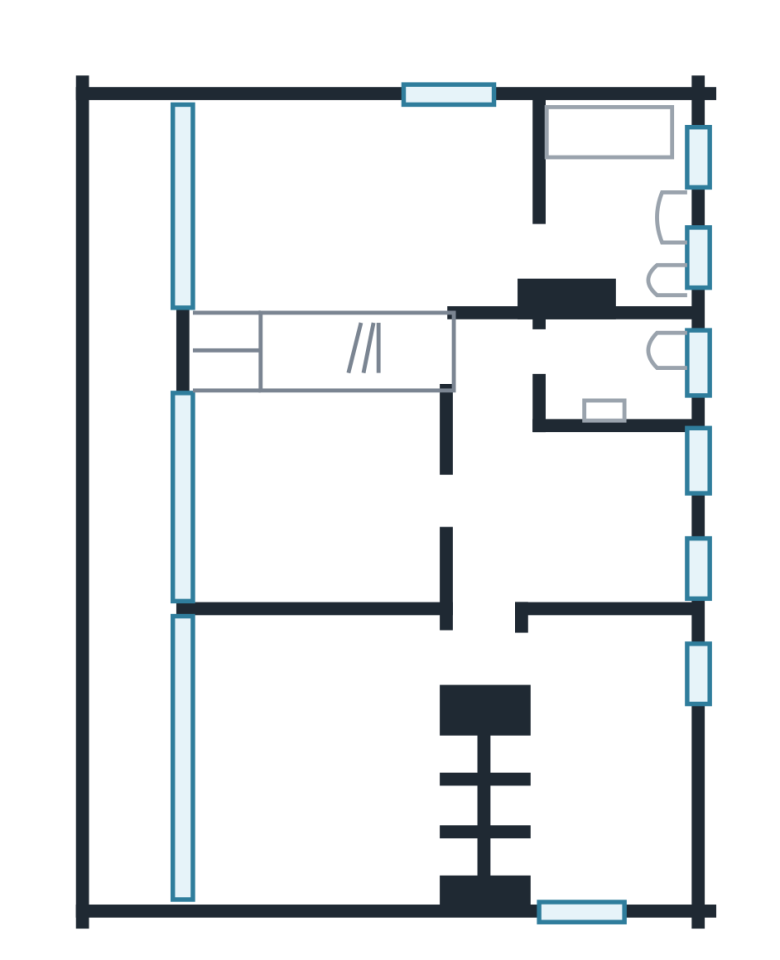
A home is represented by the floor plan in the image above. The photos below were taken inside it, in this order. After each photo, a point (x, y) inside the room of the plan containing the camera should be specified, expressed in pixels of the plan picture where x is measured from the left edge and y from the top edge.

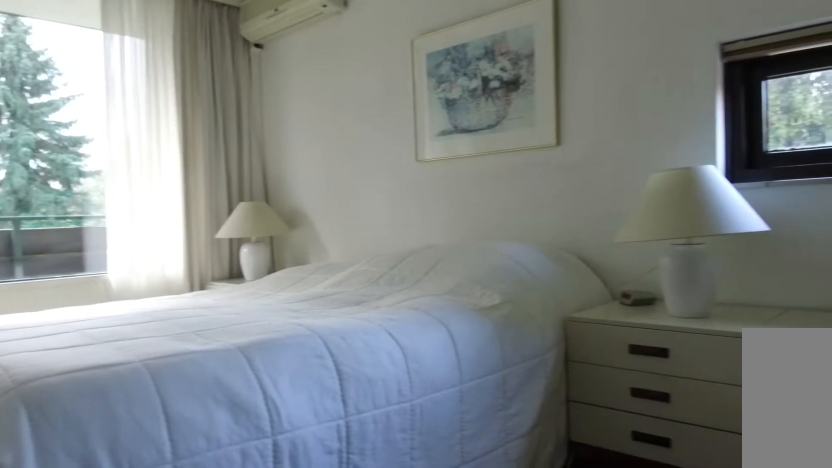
(368, 211)
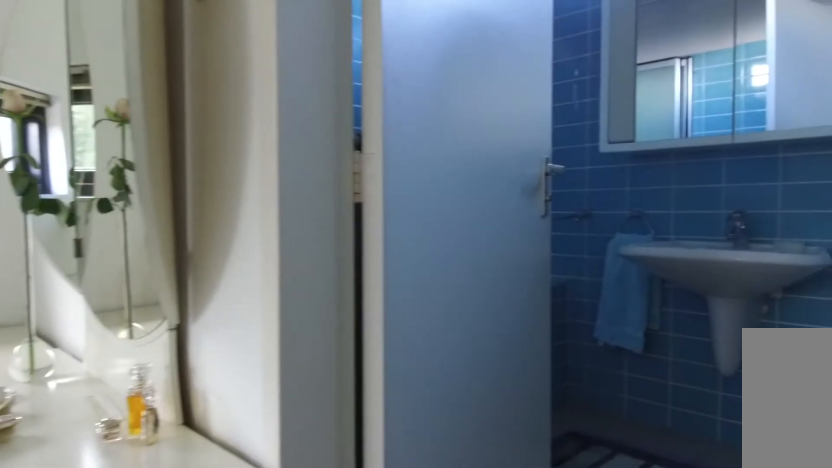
(368, 211)
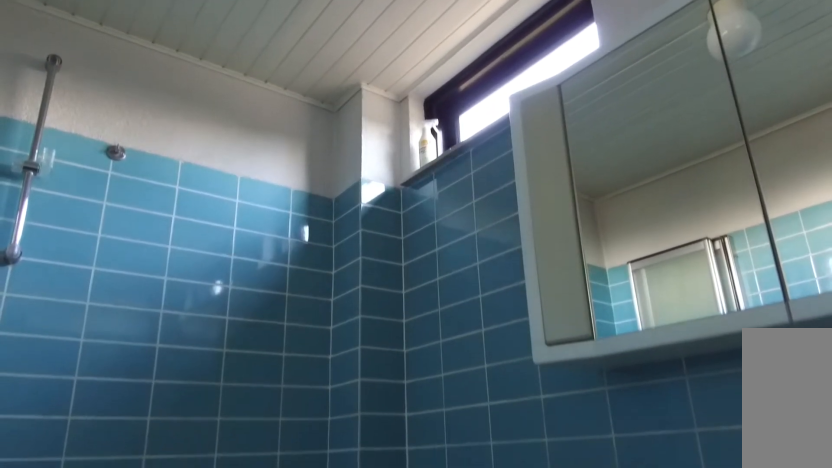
(613, 226)
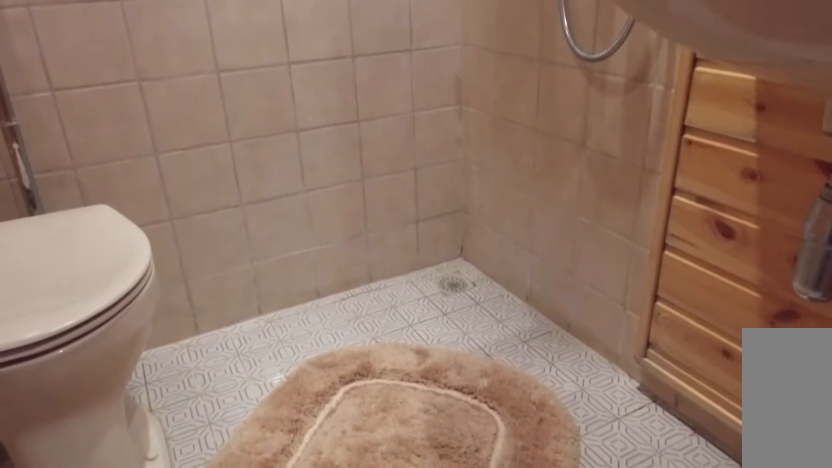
(613, 371)
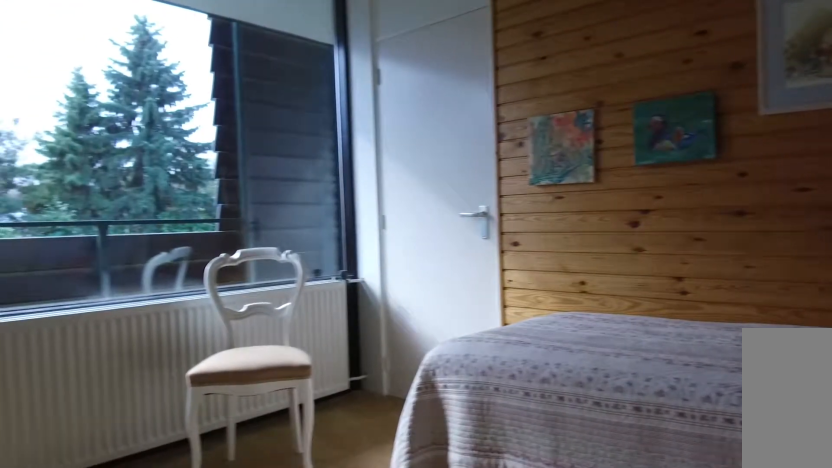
(322, 503)
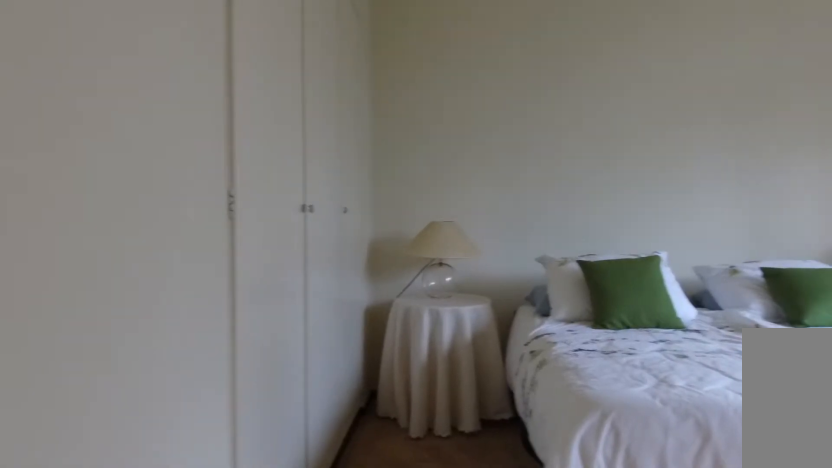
(322, 759)
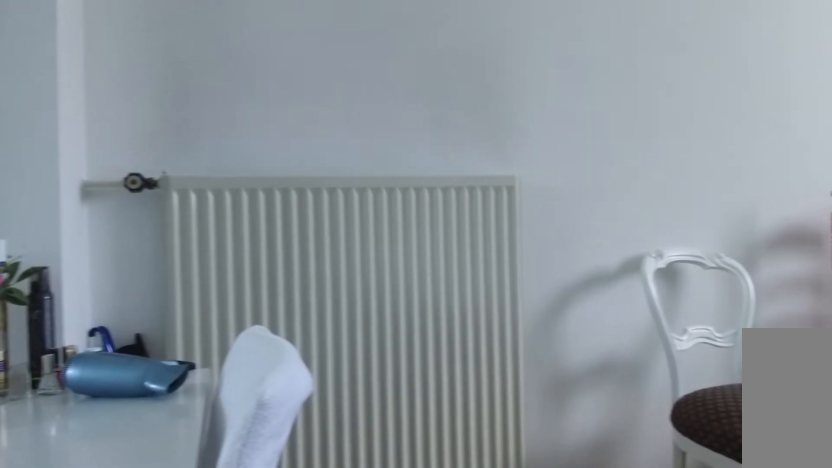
(607, 759)
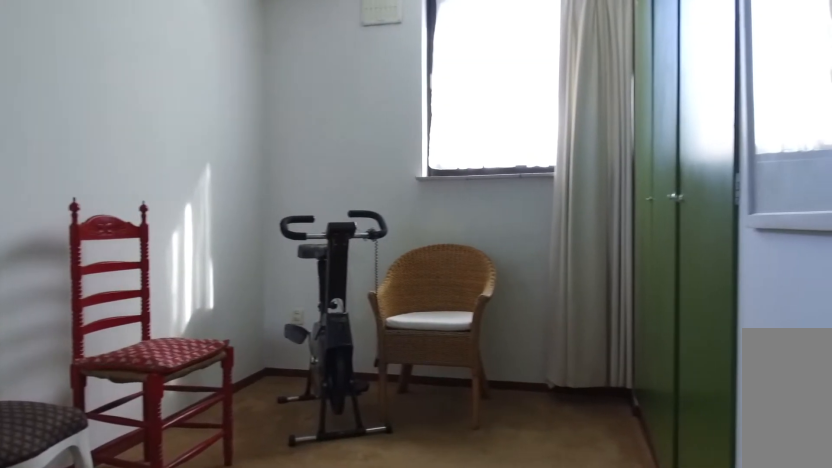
(607, 759)
